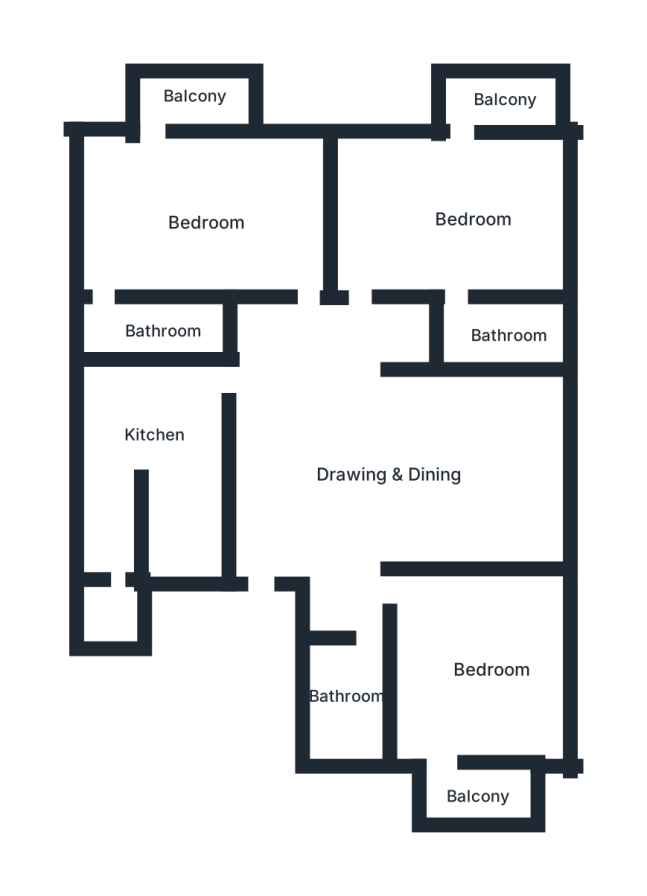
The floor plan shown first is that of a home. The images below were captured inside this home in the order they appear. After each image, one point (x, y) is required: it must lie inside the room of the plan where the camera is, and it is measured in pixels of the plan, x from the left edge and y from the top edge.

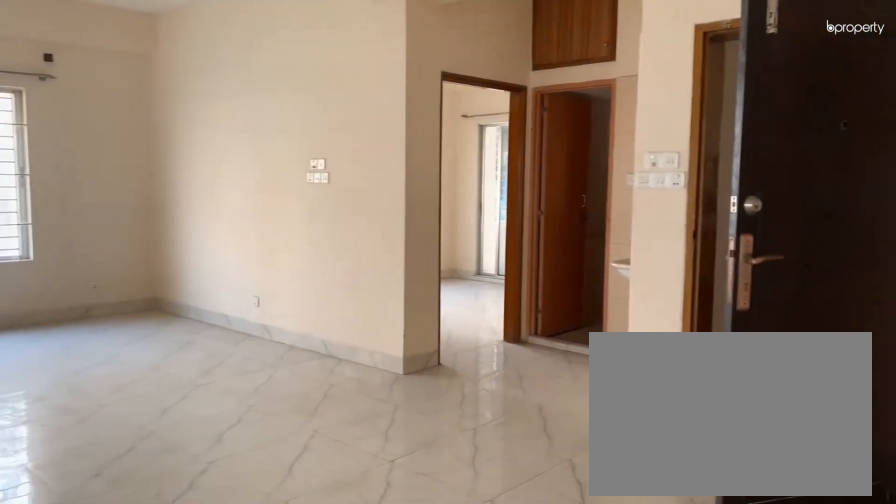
(388, 465)
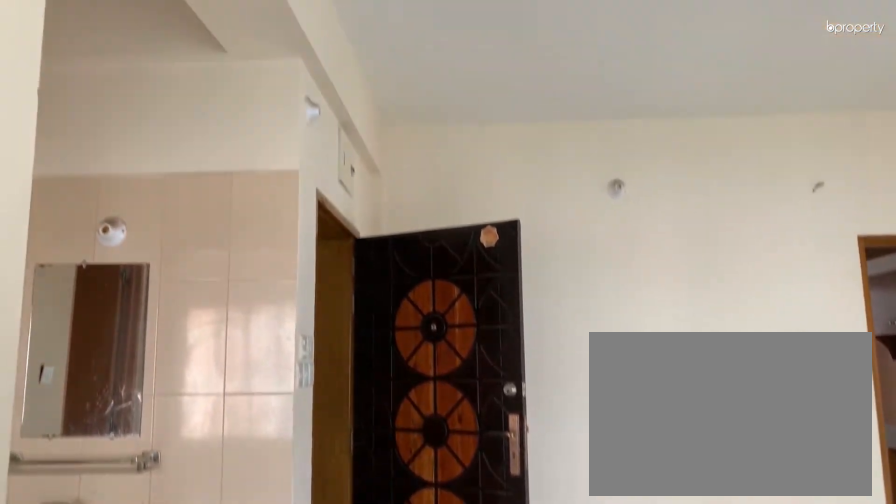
(392, 465)
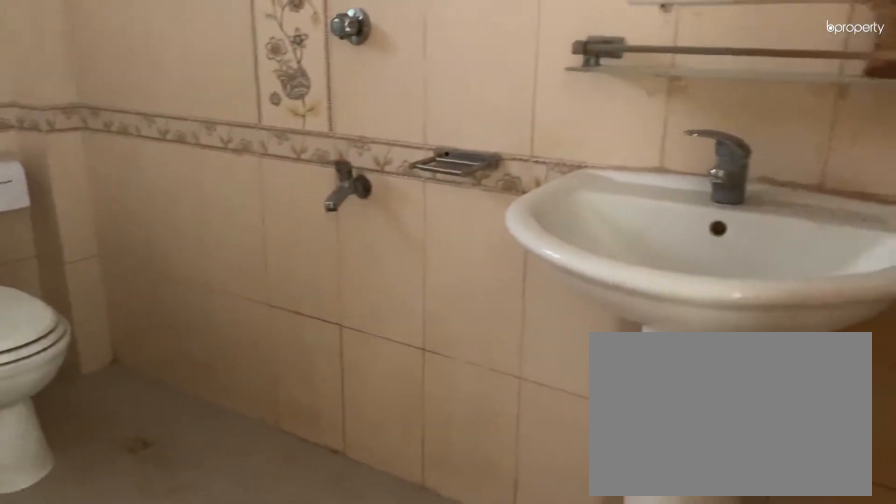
(356, 702)
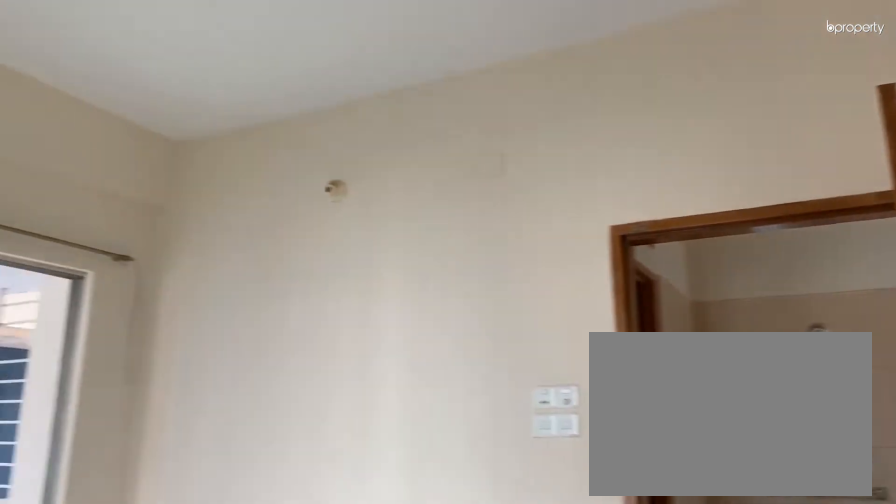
(478, 682)
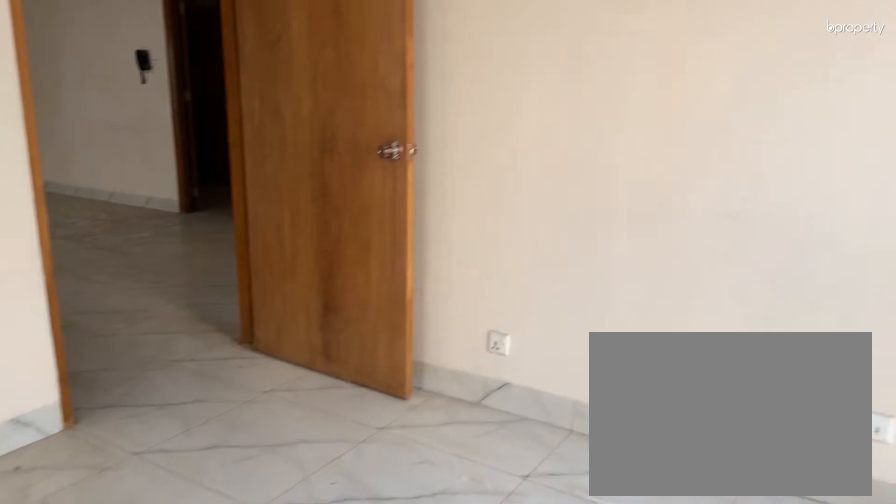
(440, 227)
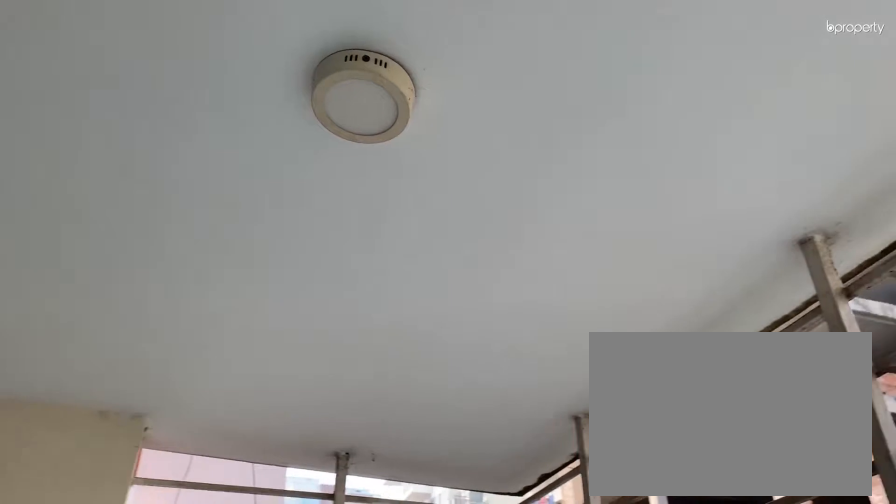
(497, 106)
